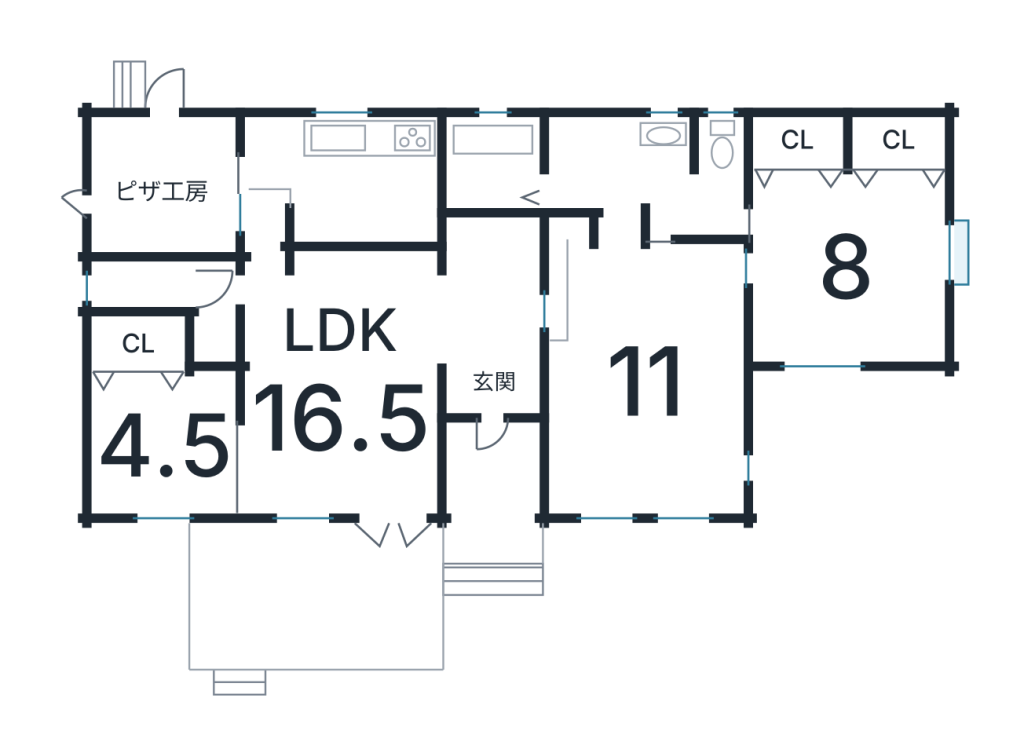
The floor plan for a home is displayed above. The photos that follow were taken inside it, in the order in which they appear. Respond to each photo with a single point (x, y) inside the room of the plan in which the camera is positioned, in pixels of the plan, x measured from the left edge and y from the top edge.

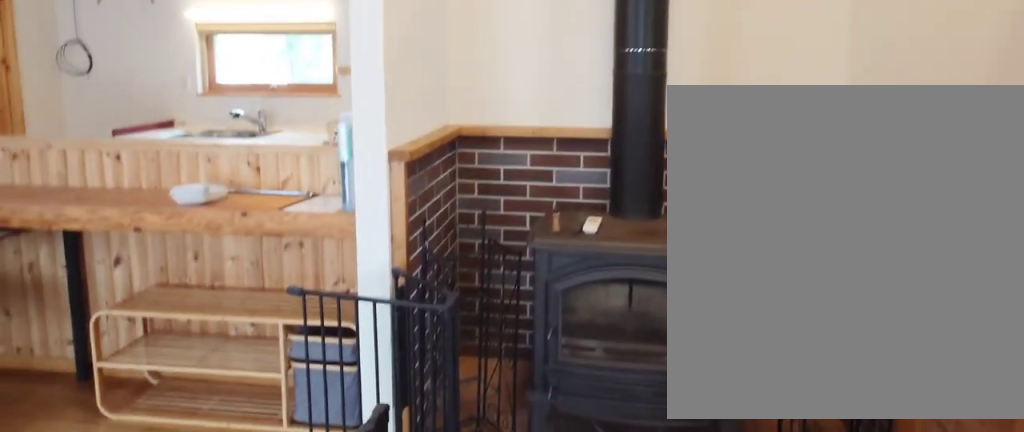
(485, 341)
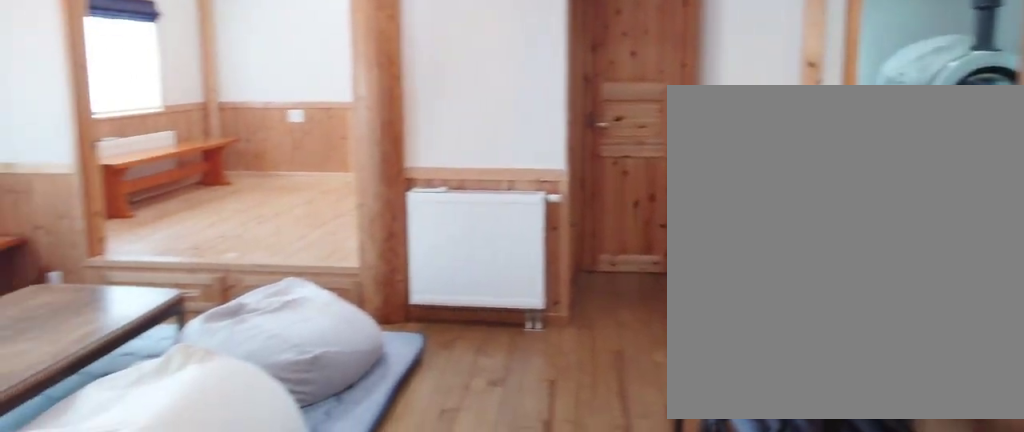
(333, 393)
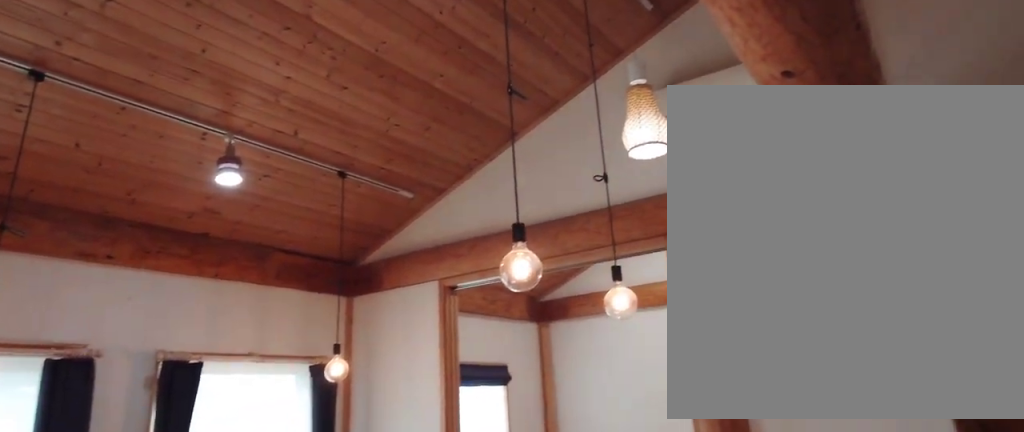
(333, 393)
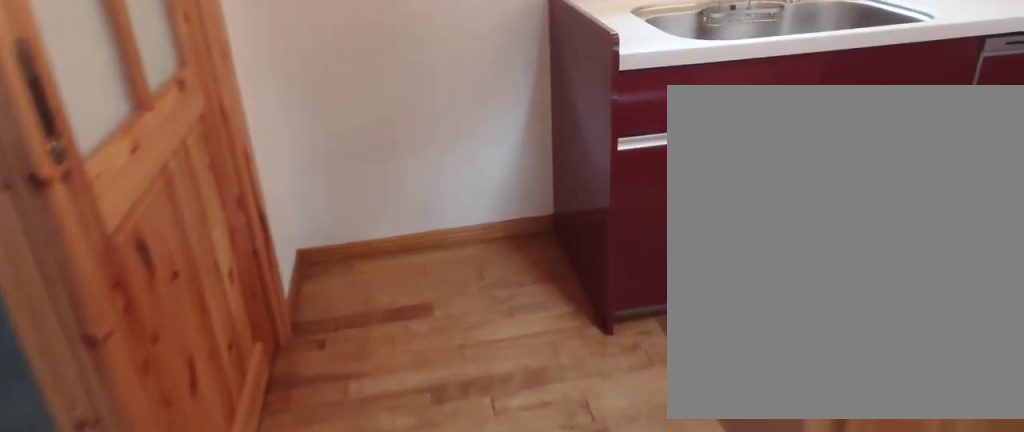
(344, 192)
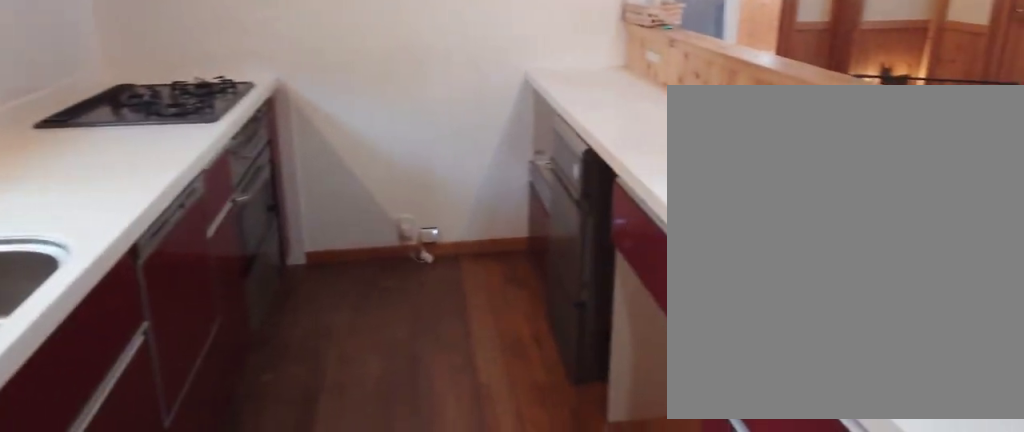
(344, 192)
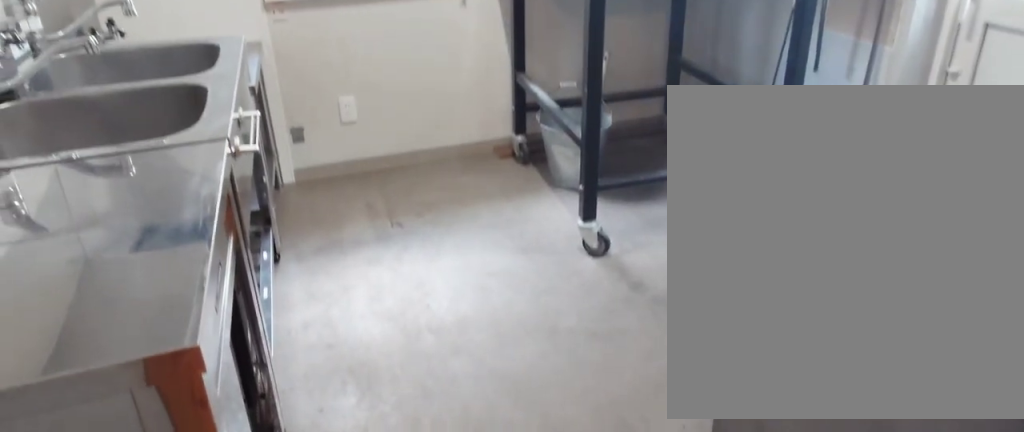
(153, 194)
